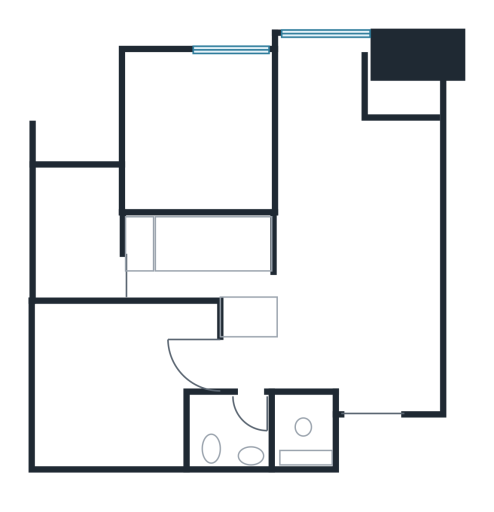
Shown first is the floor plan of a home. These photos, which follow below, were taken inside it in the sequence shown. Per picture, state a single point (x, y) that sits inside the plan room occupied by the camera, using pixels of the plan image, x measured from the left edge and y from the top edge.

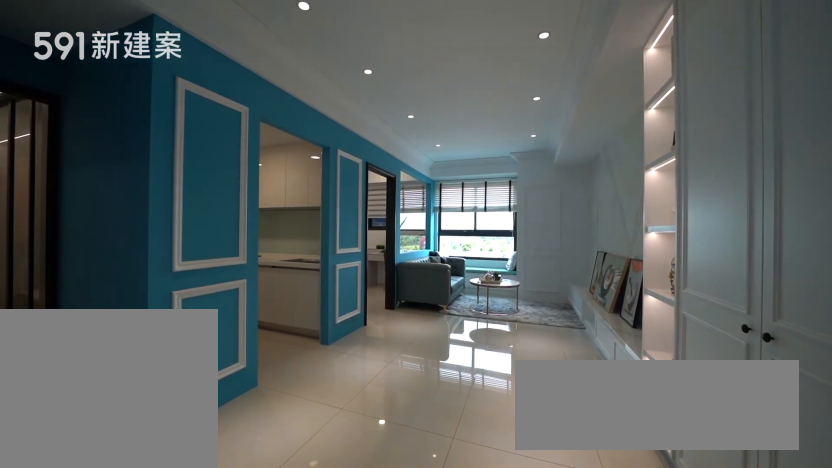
(358, 297)
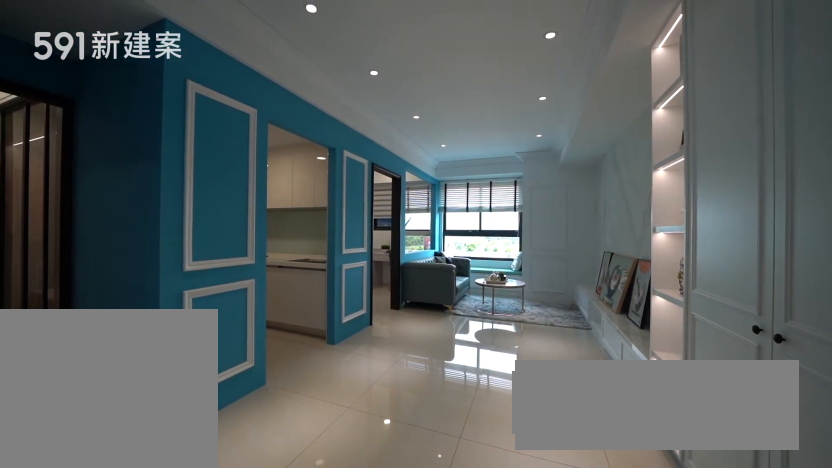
(358, 297)
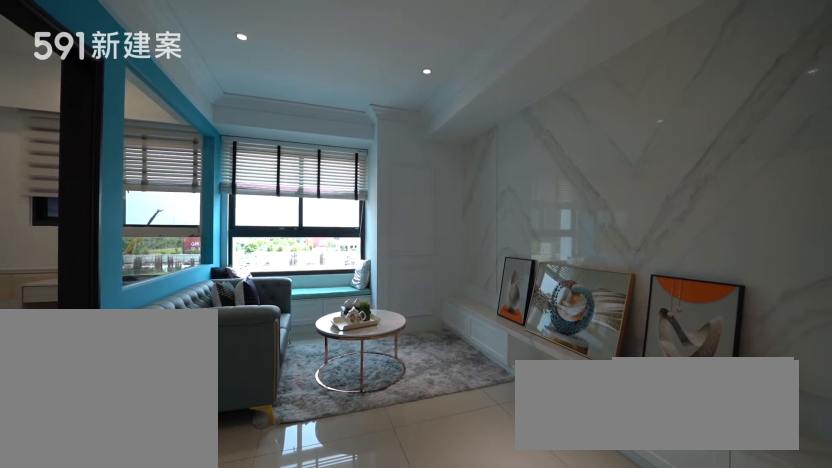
(352, 158)
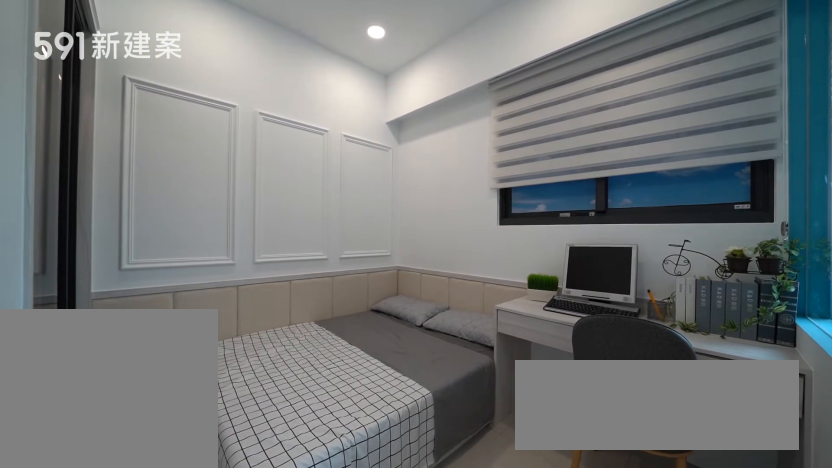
(197, 129)
